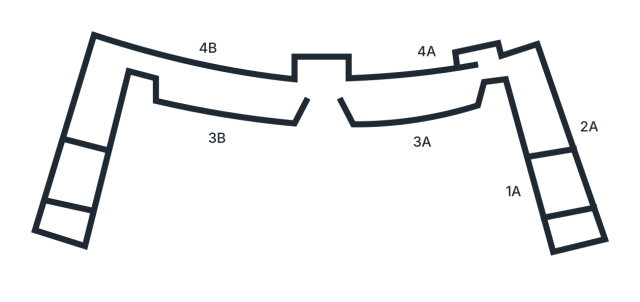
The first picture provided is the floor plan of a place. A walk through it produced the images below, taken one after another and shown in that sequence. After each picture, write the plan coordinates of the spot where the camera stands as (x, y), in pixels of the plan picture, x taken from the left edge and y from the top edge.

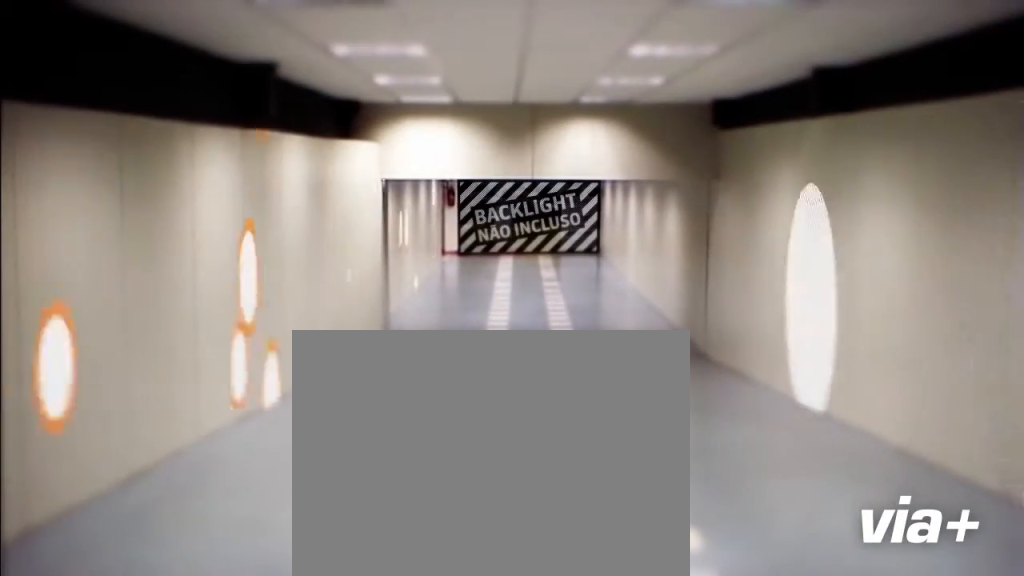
(549, 154)
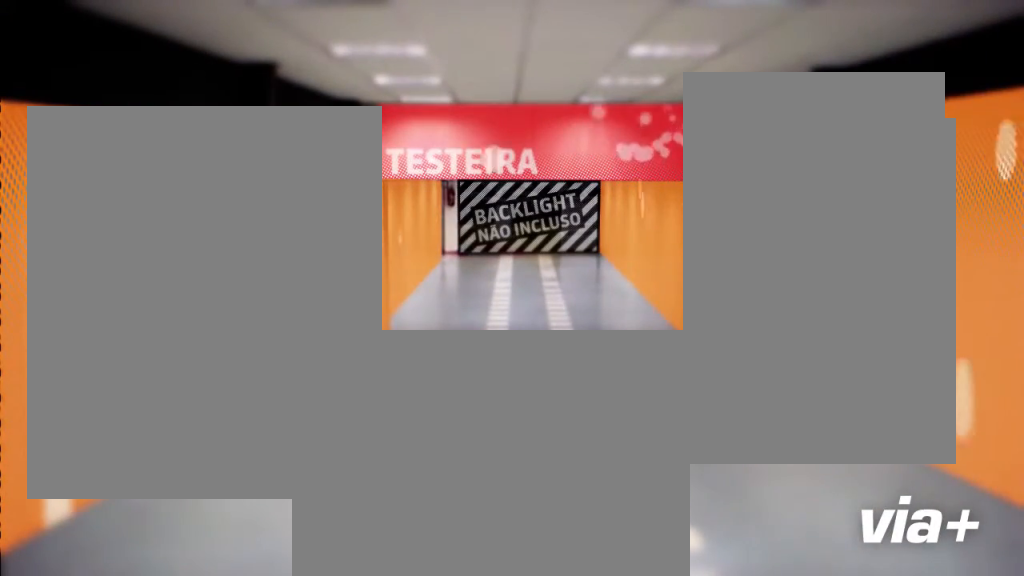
(549, 156)
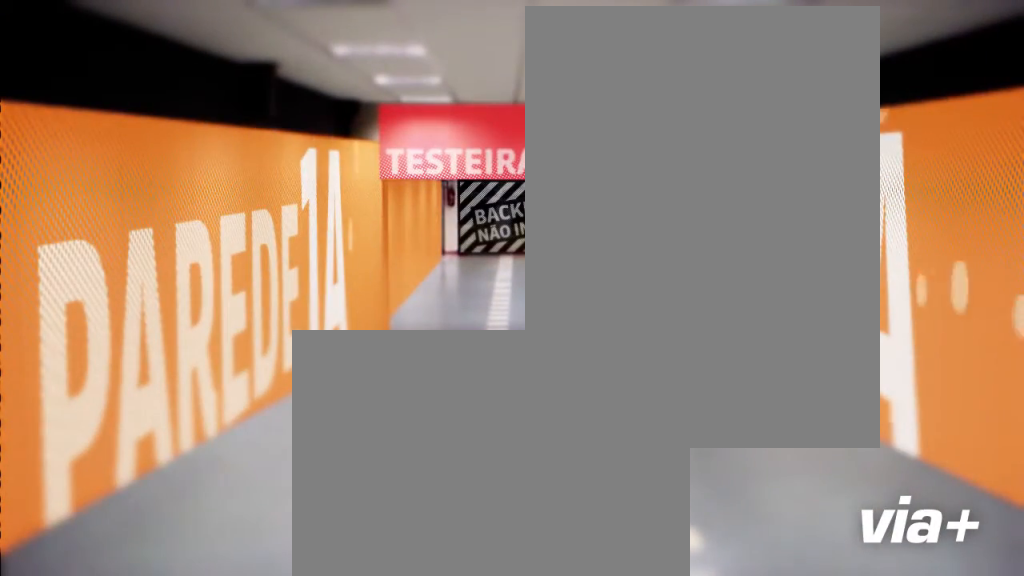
(549, 156)
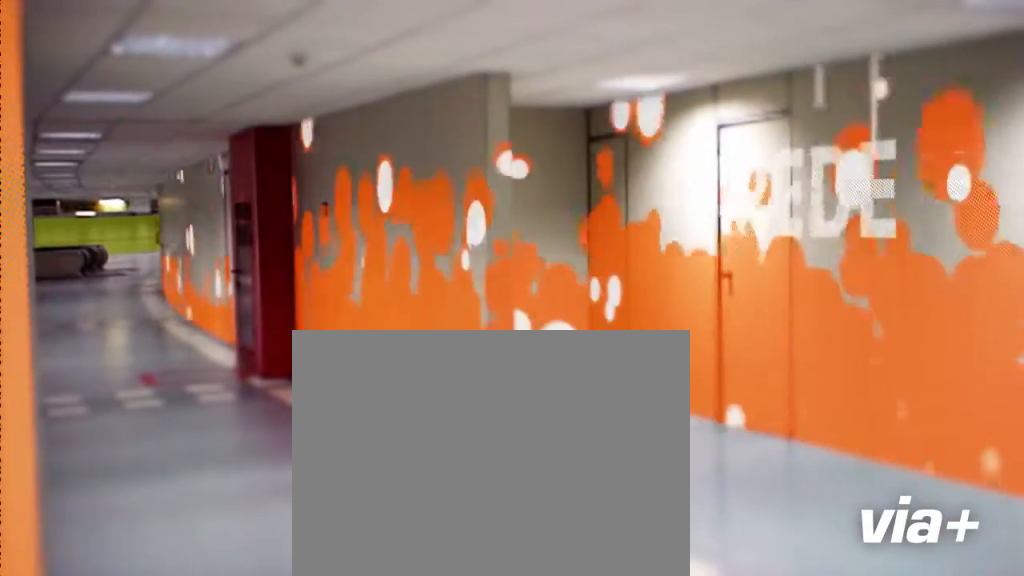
(437, 88)
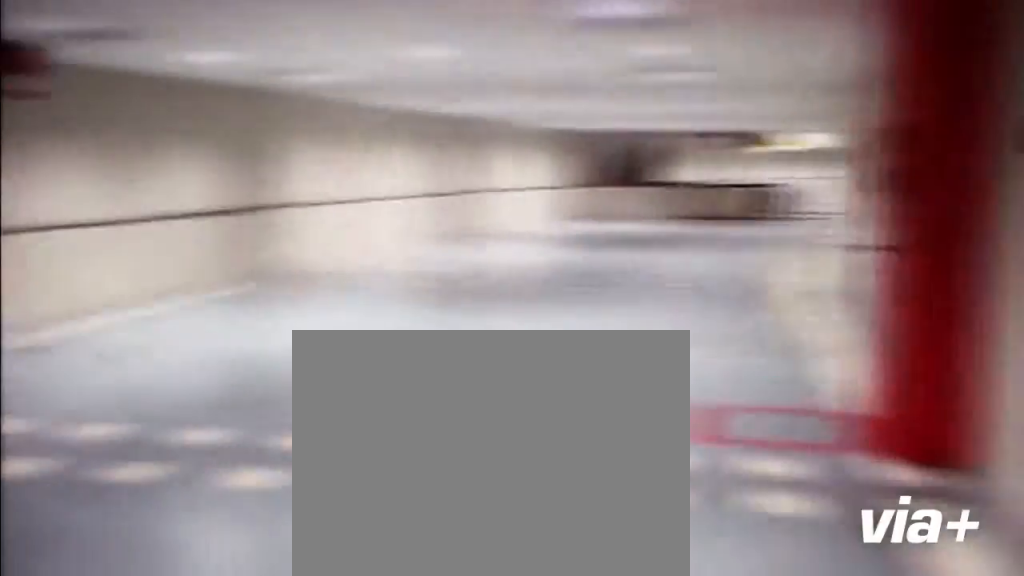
(451, 64)
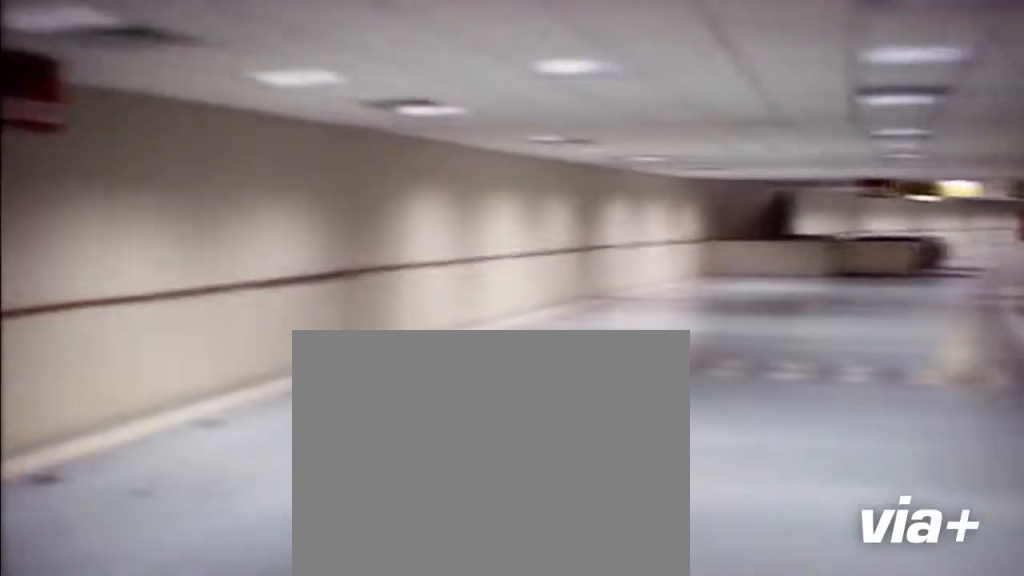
(435, 89)
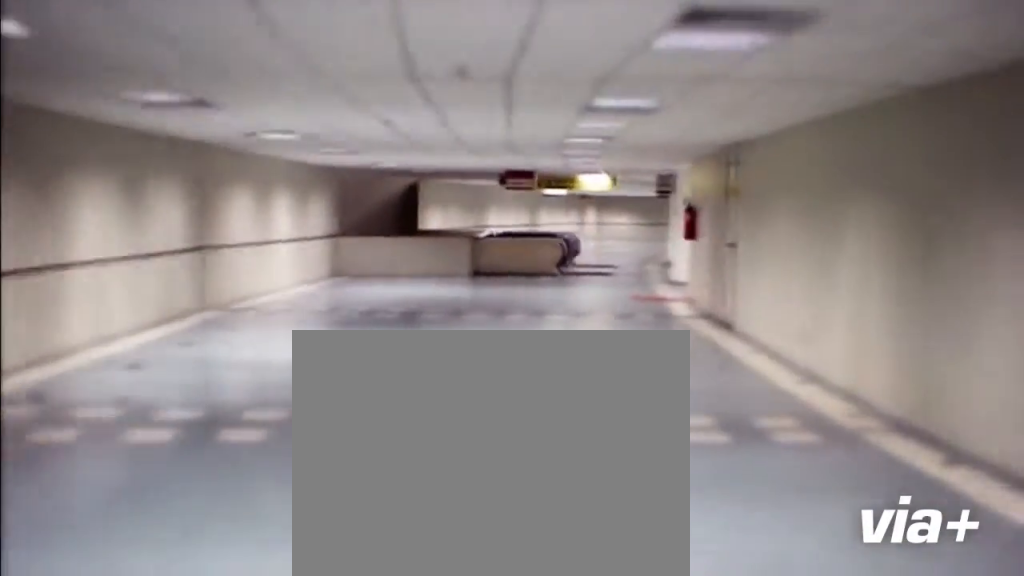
(434, 63)
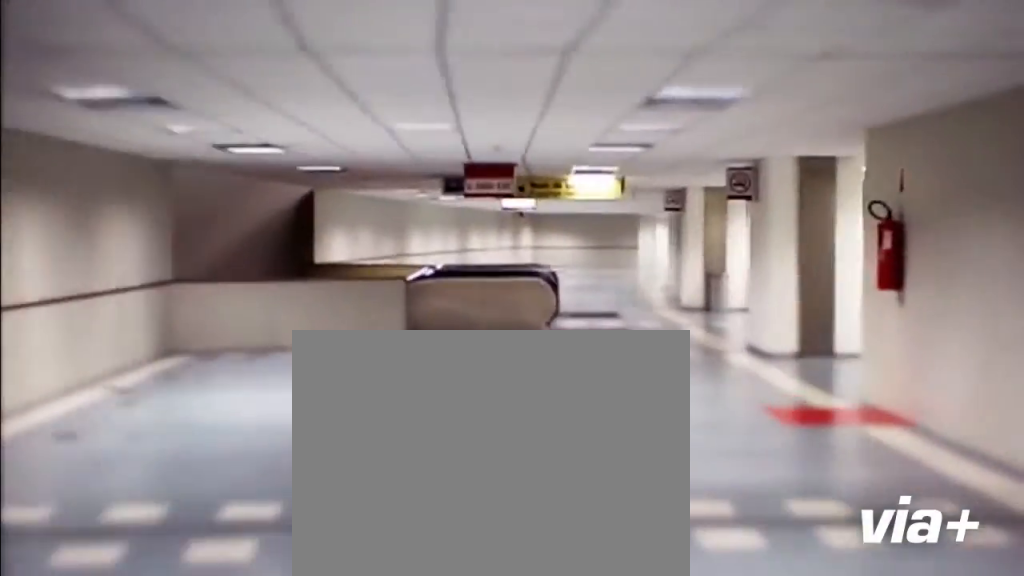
(418, 66)
